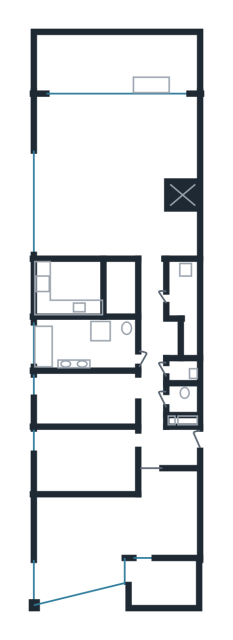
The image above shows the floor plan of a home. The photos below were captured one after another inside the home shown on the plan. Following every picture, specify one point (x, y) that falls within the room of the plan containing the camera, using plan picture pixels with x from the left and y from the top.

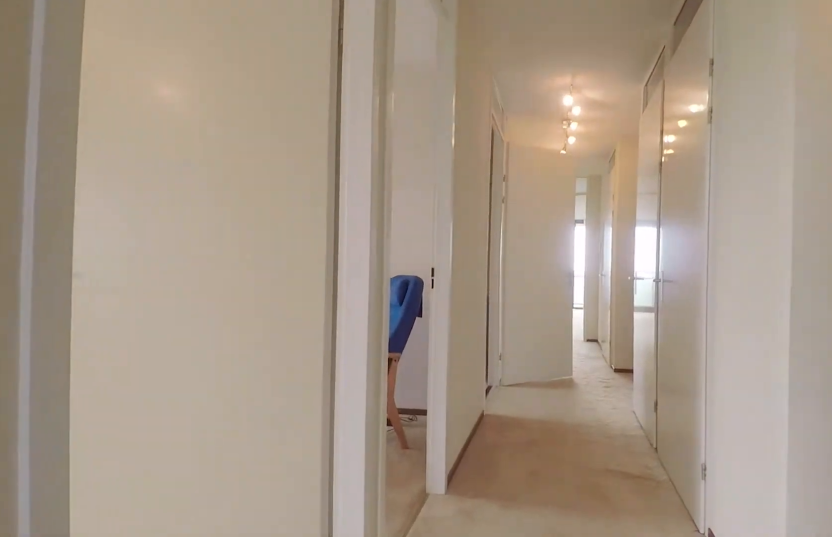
(158, 376)
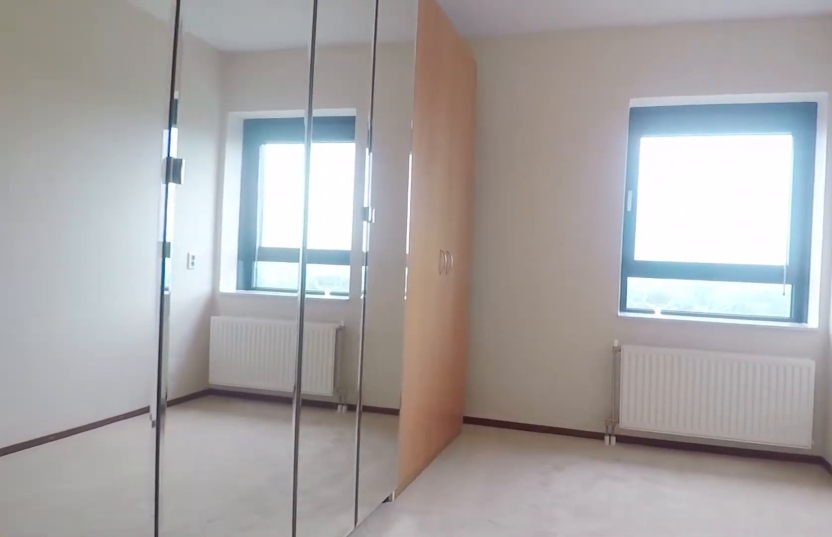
(86, 463)
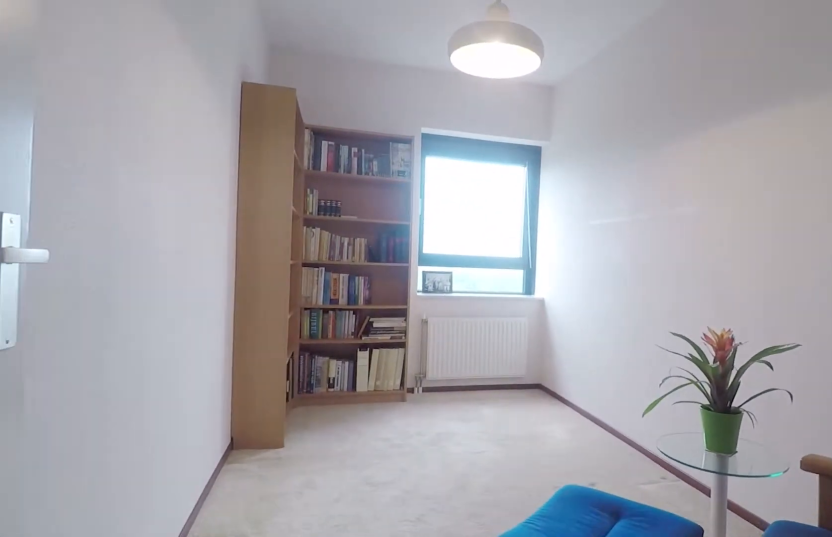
(86, 395)
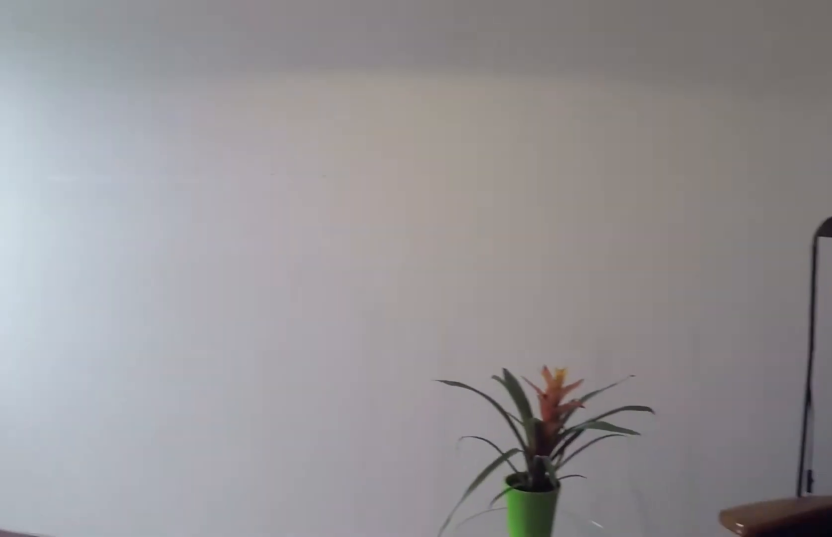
(86, 395)
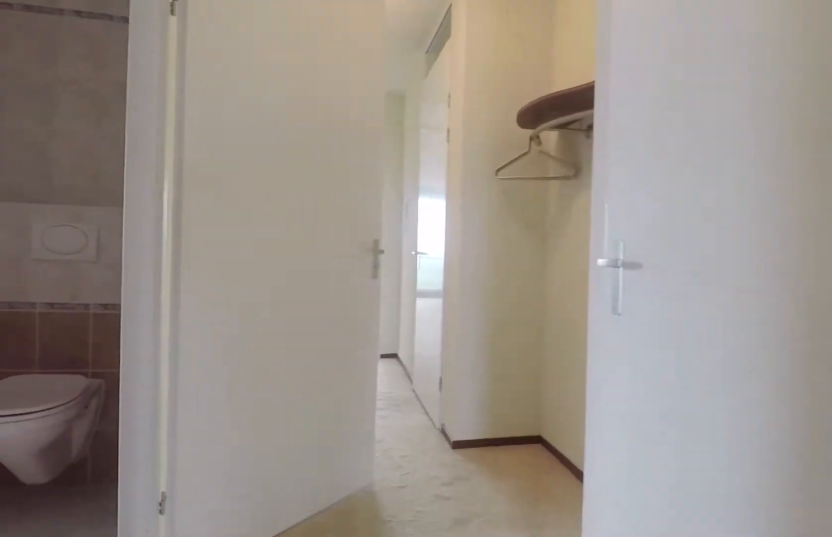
(158, 377)
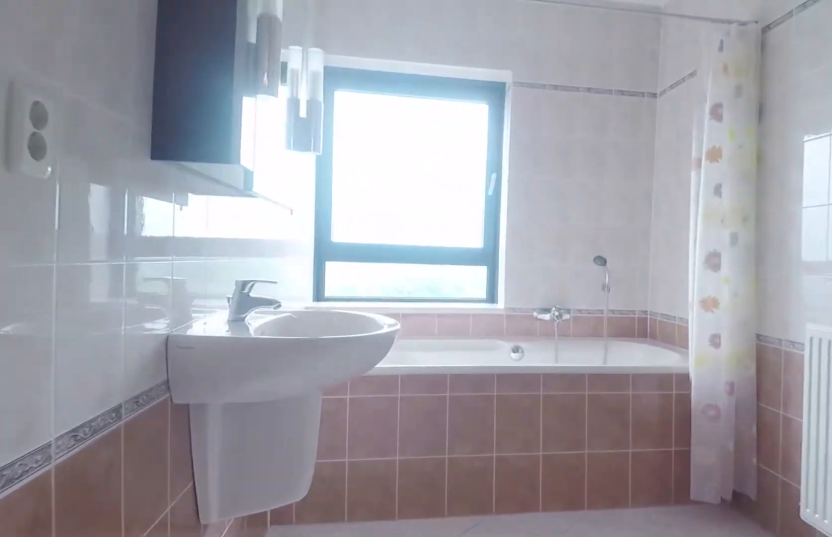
(87, 345)
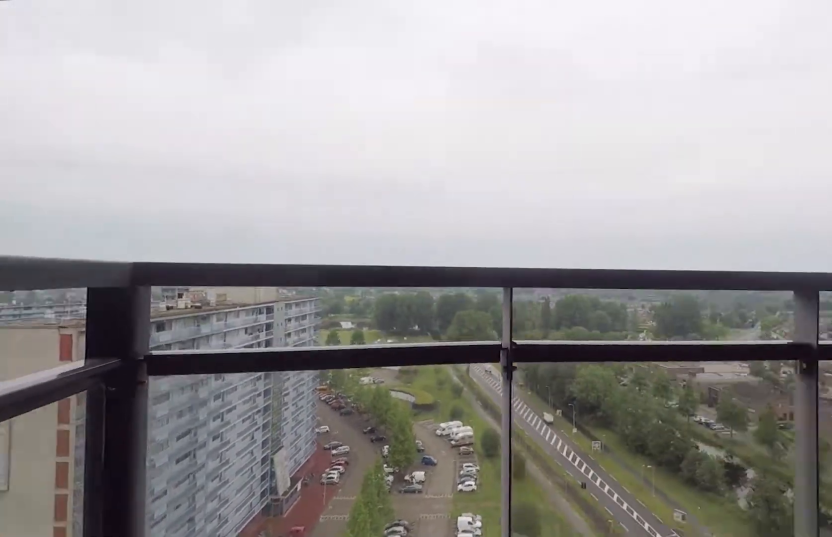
(162, 584)
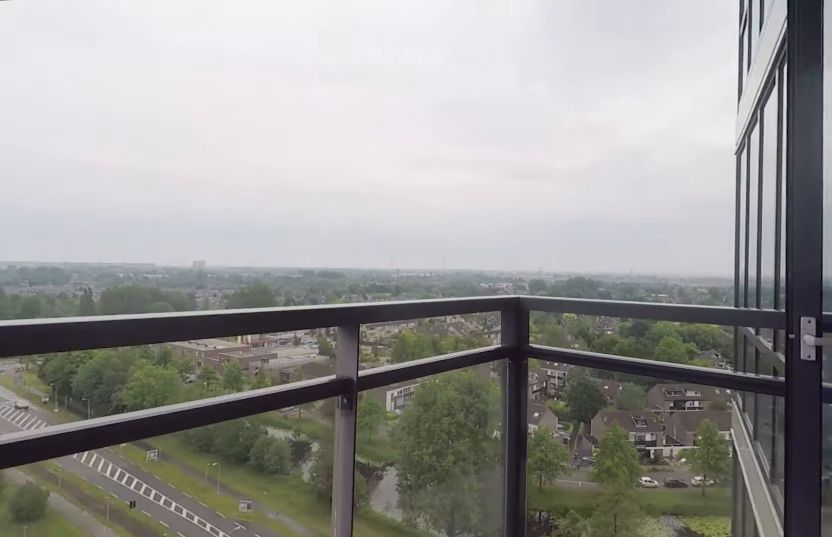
(162, 584)
